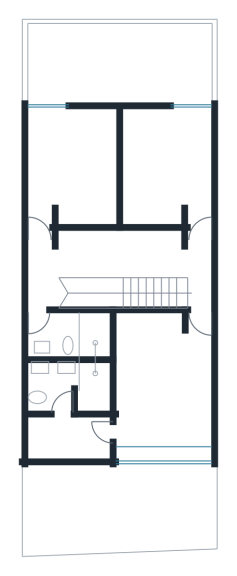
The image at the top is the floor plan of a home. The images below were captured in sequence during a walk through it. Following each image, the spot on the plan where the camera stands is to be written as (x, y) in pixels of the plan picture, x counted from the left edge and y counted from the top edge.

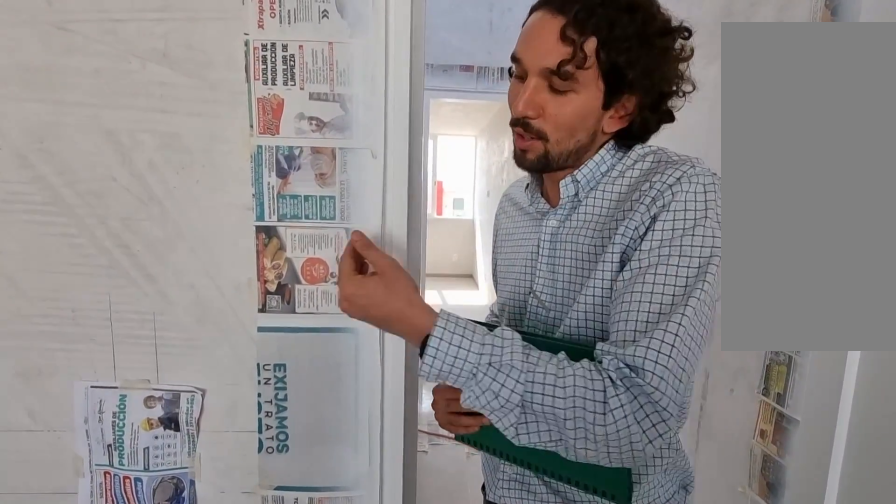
(196, 354)
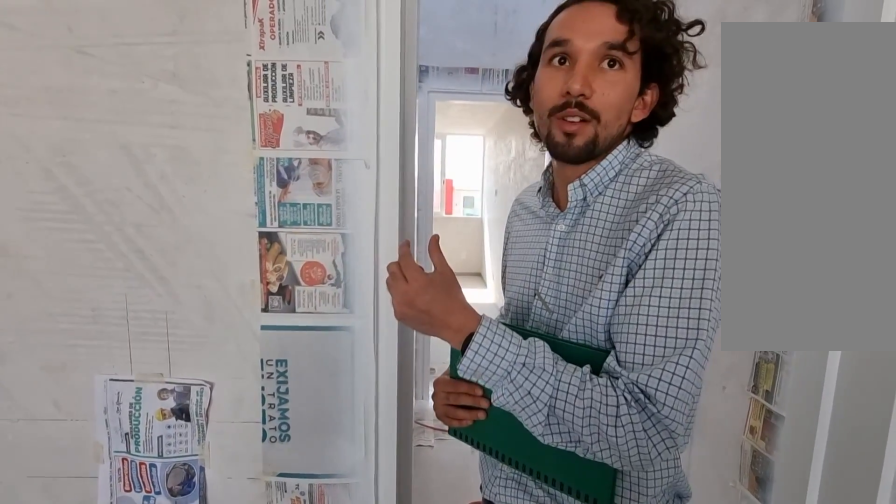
(195, 355)
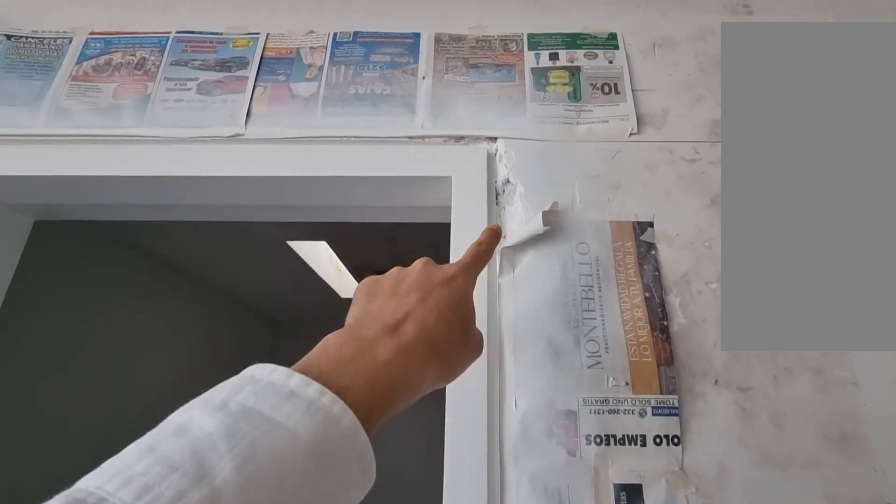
(127, 427)
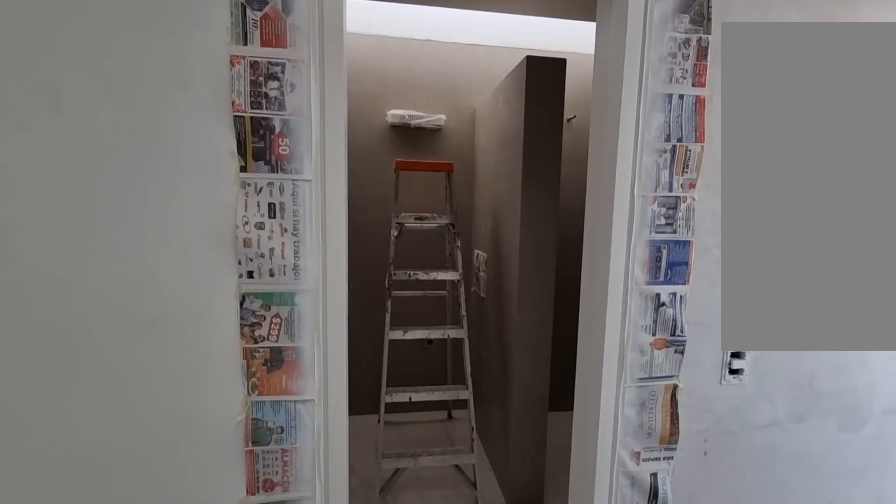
(67, 427)
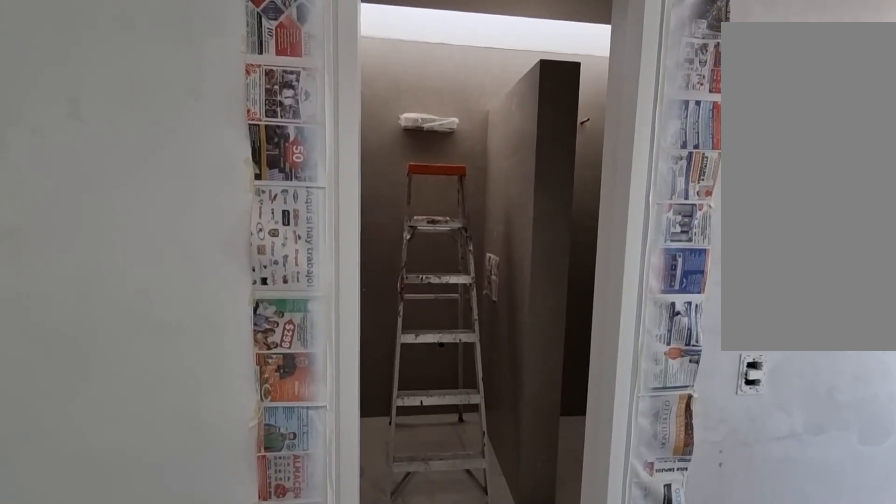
(67, 427)
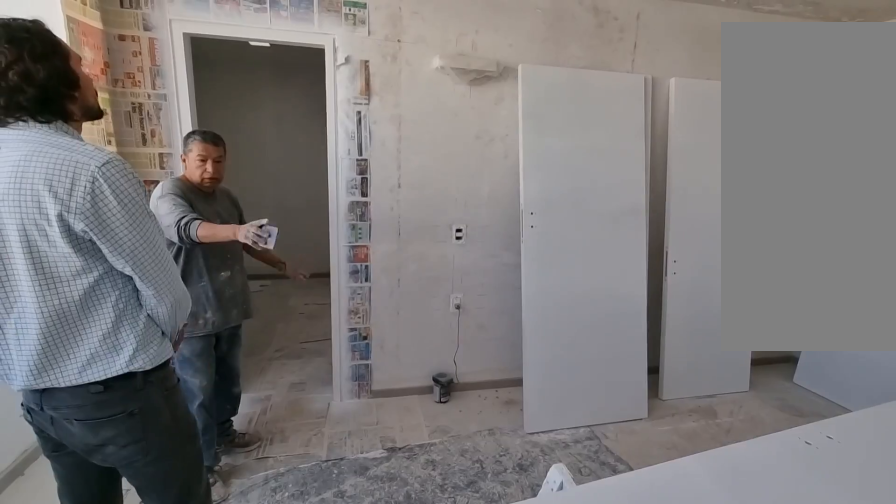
(168, 424)
